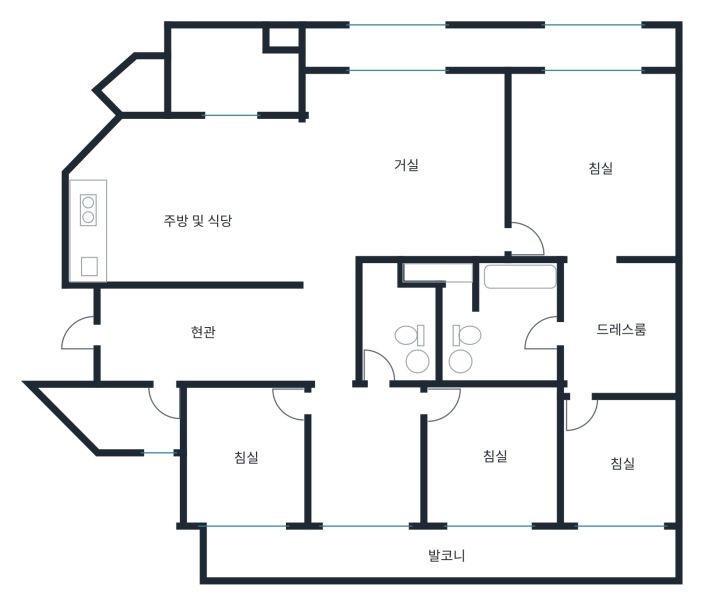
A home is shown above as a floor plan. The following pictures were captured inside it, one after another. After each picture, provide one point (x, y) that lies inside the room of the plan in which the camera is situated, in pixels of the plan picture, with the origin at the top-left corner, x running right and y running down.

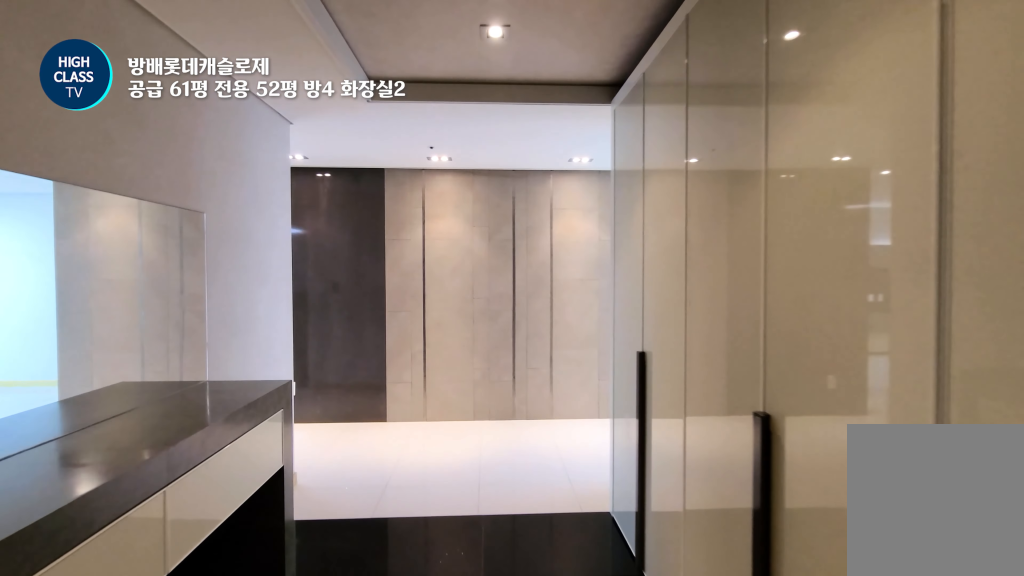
(203, 332)
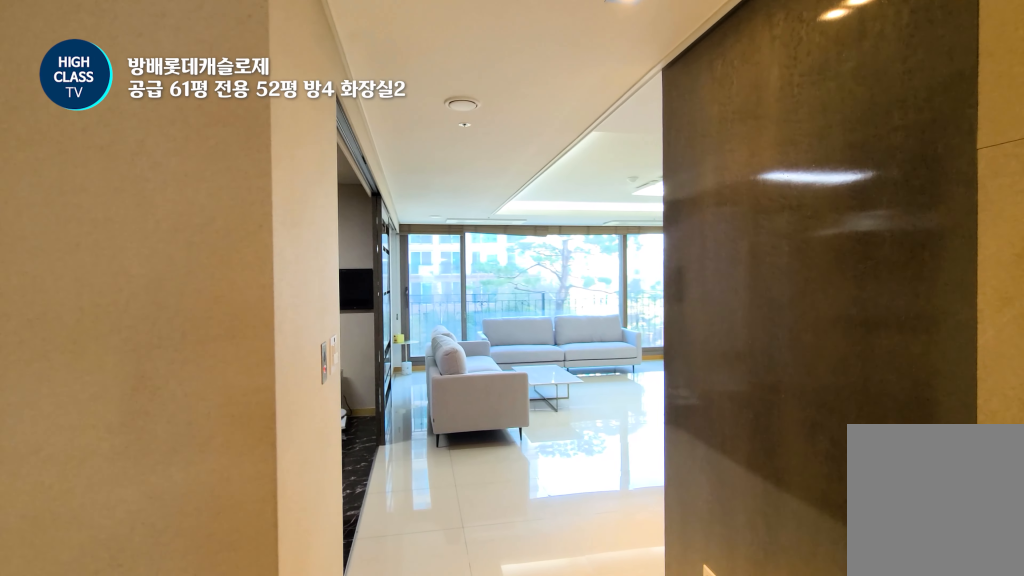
(328, 319)
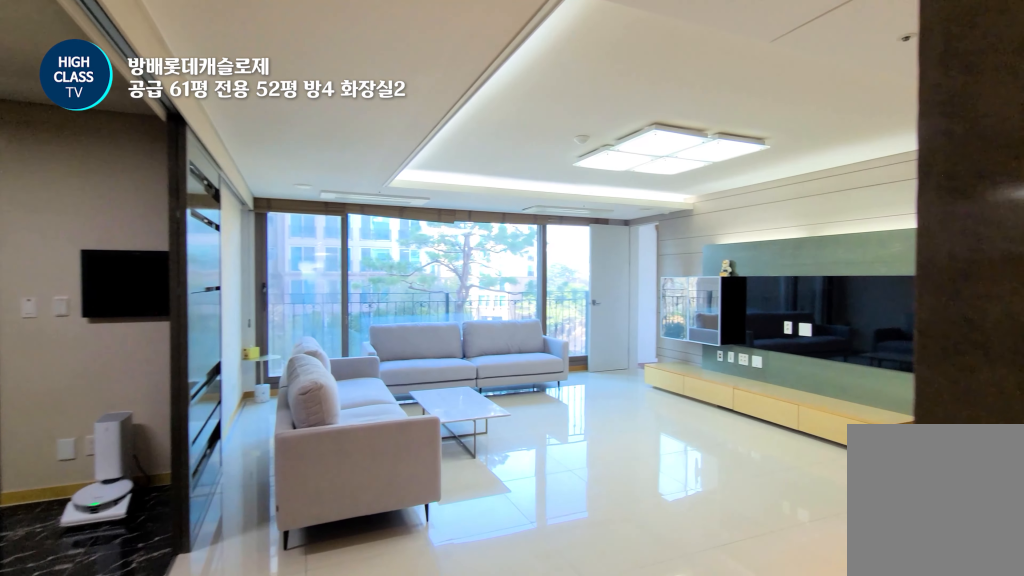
(328, 319)
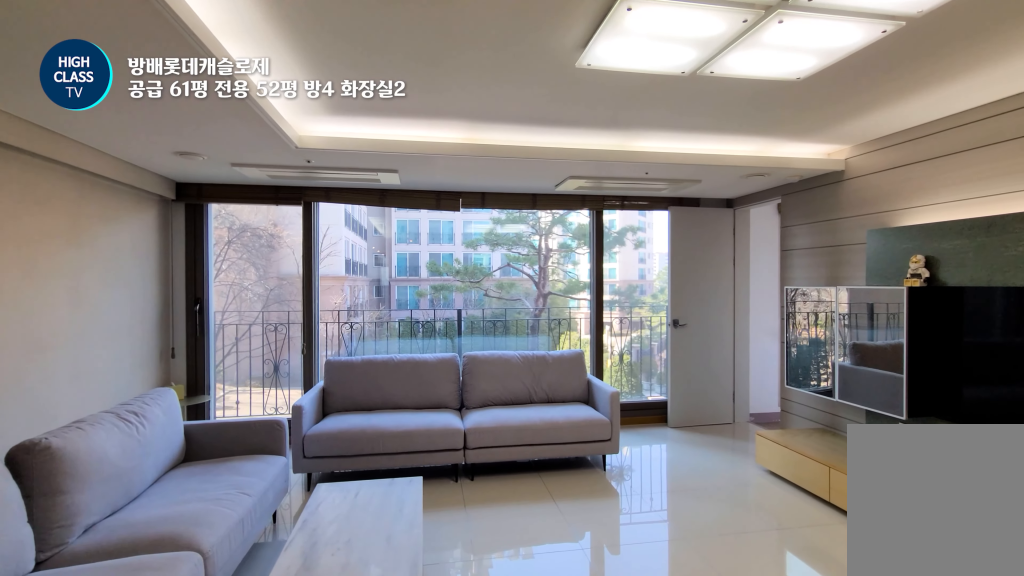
(404, 154)
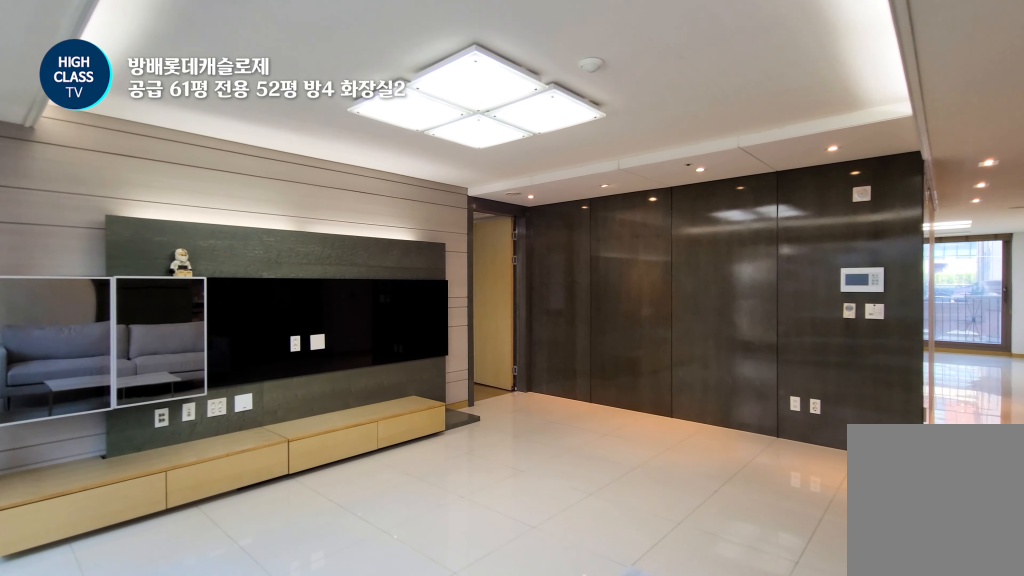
(404, 154)
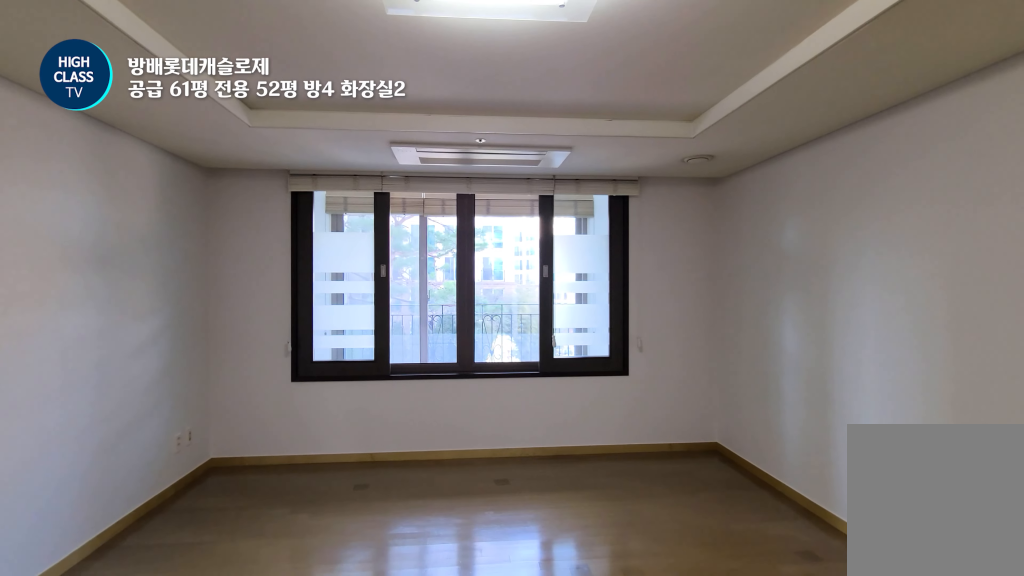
(592, 142)
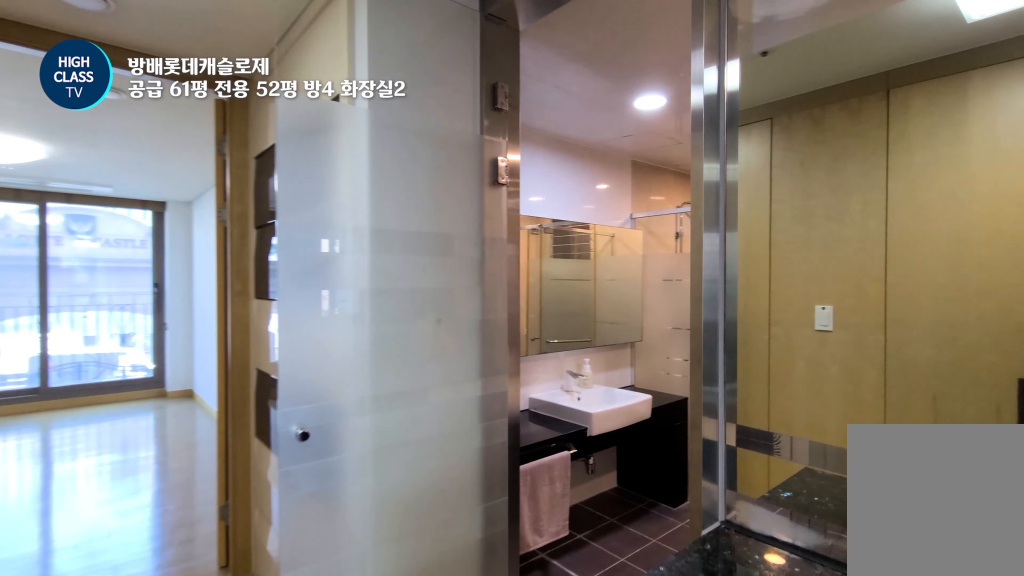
(616, 327)
